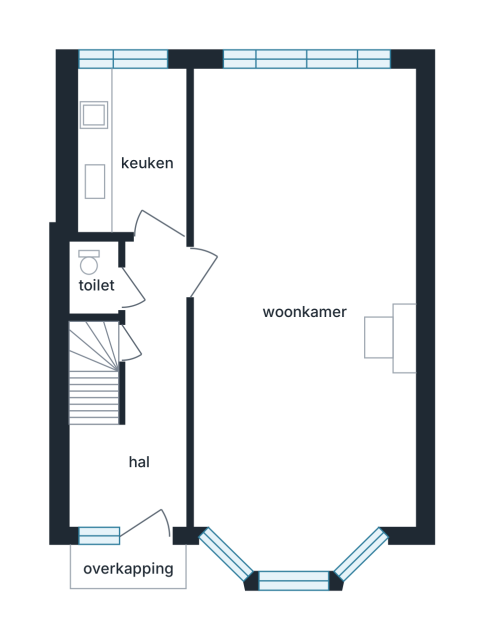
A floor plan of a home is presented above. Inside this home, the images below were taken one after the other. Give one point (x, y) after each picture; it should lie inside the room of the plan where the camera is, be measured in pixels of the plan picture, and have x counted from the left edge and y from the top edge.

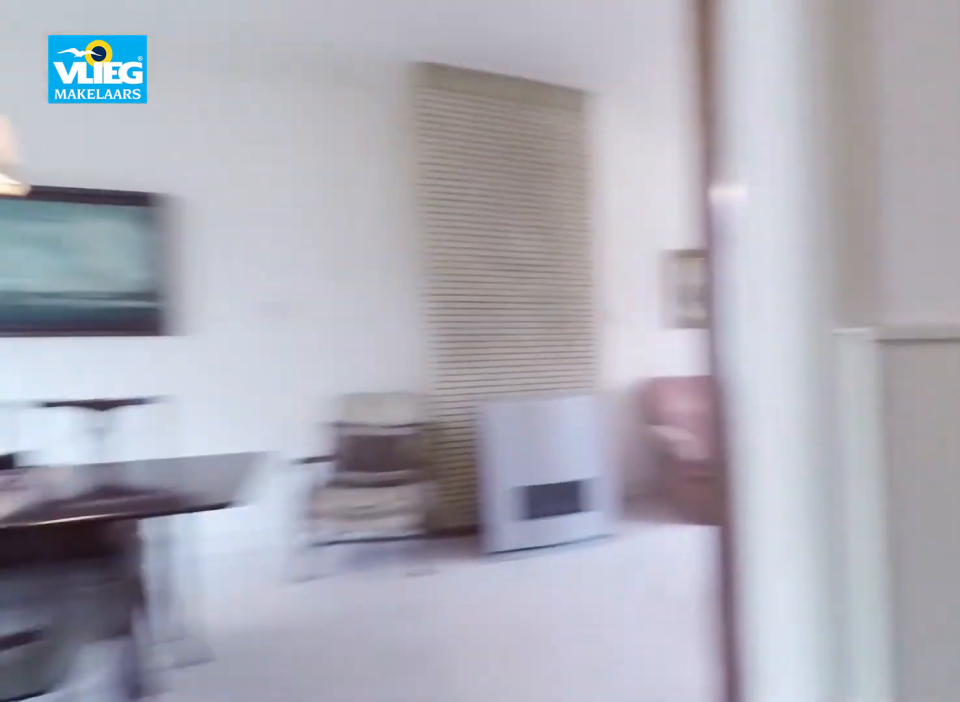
(141, 405)
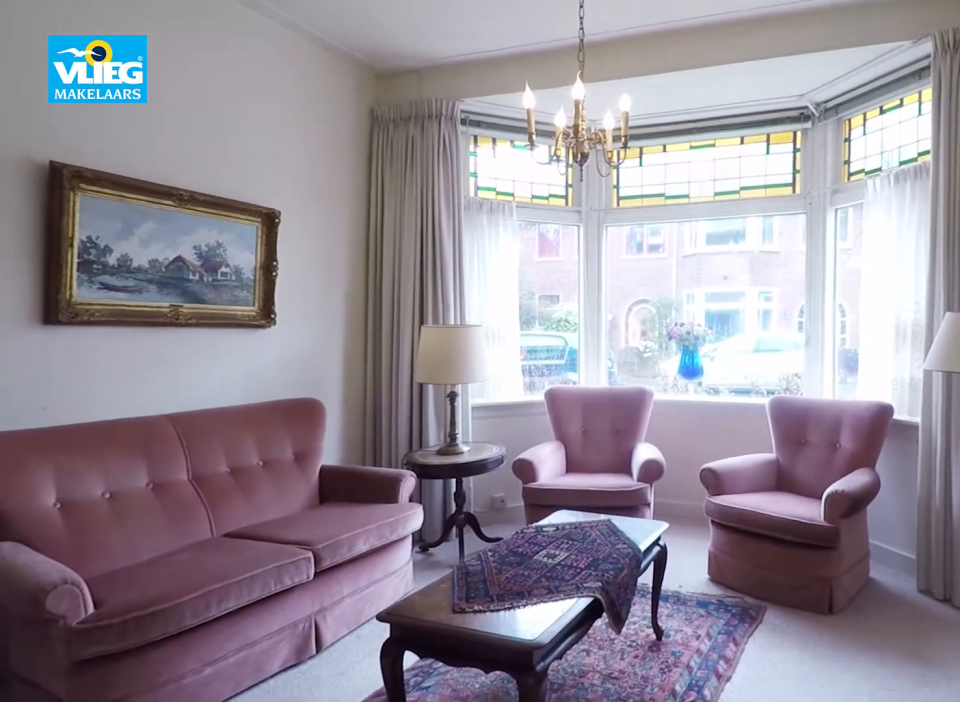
(297, 114)
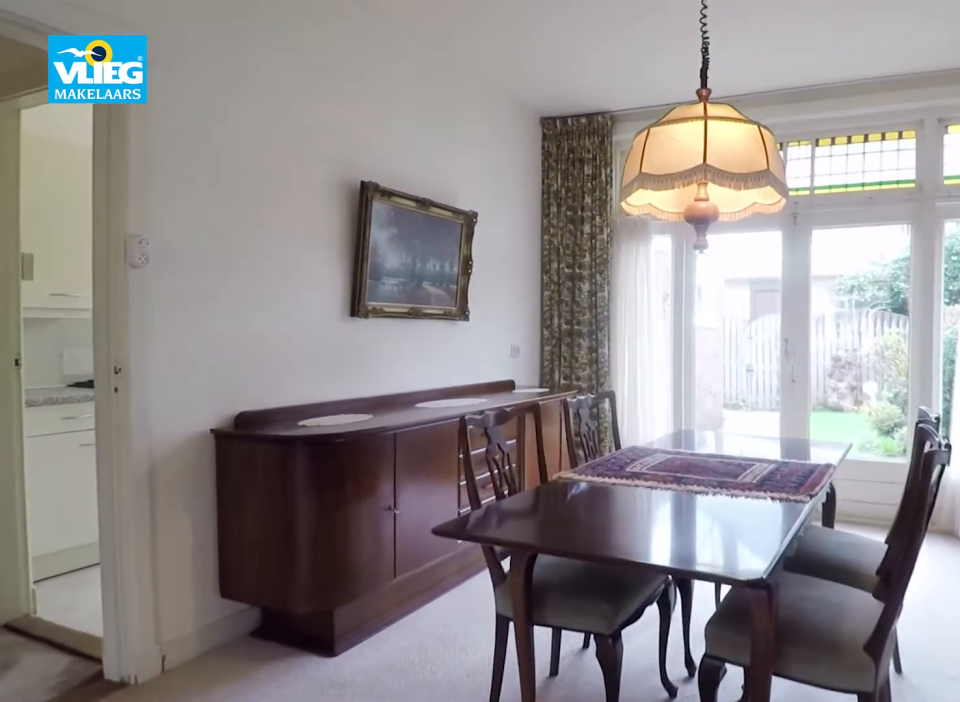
(297, 114)
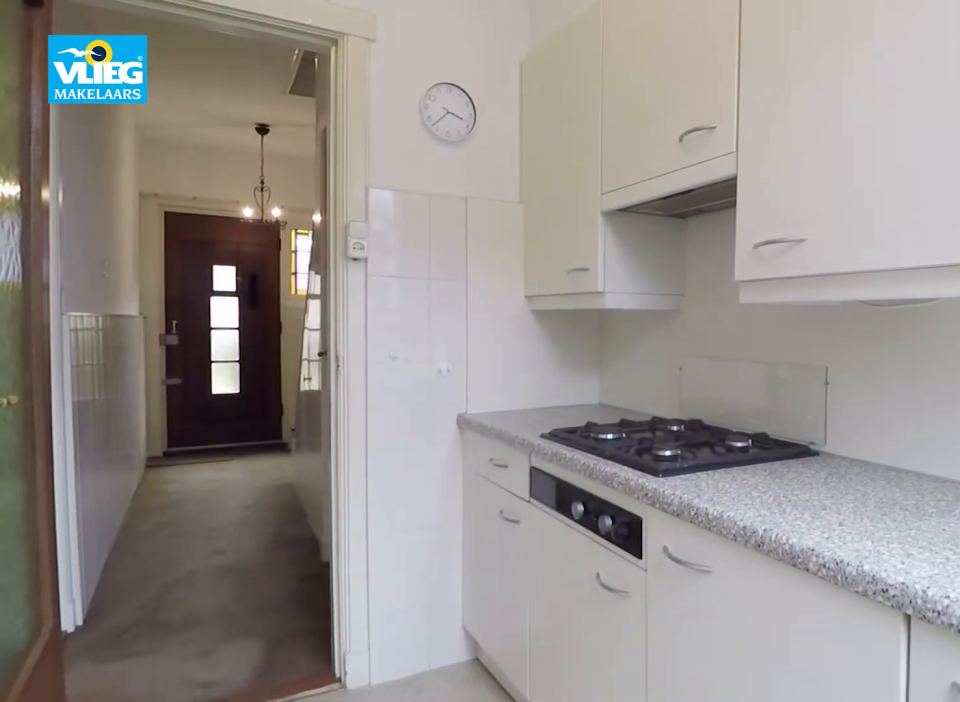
(132, 149)
